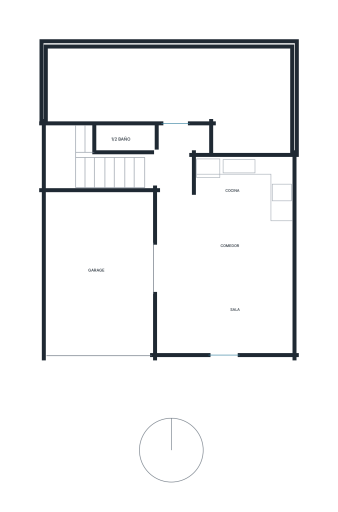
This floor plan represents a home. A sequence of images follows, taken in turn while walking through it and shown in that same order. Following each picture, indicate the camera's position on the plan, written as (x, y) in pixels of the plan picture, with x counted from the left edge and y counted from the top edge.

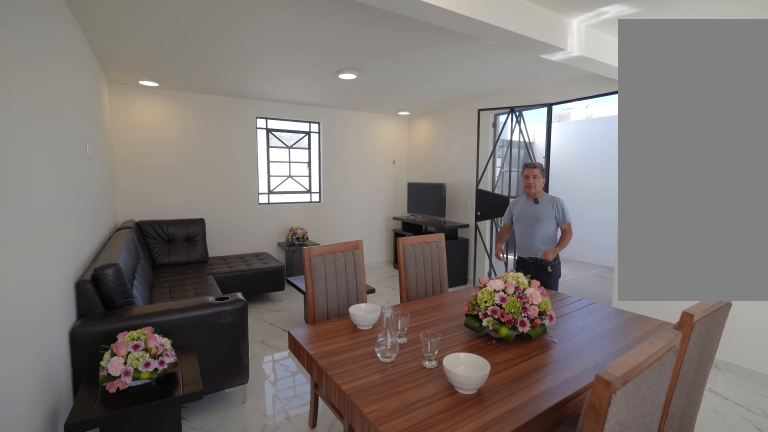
(264, 212)
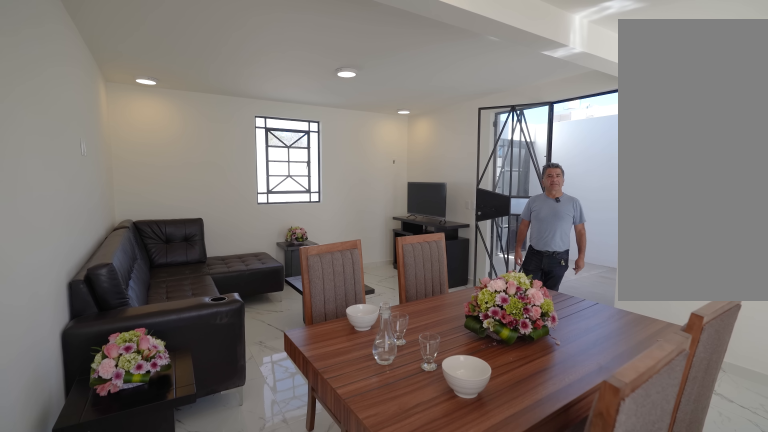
(264, 212)
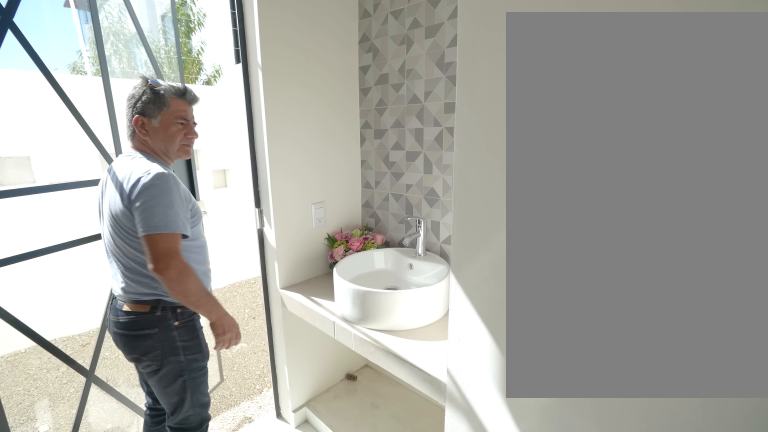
(173, 137)
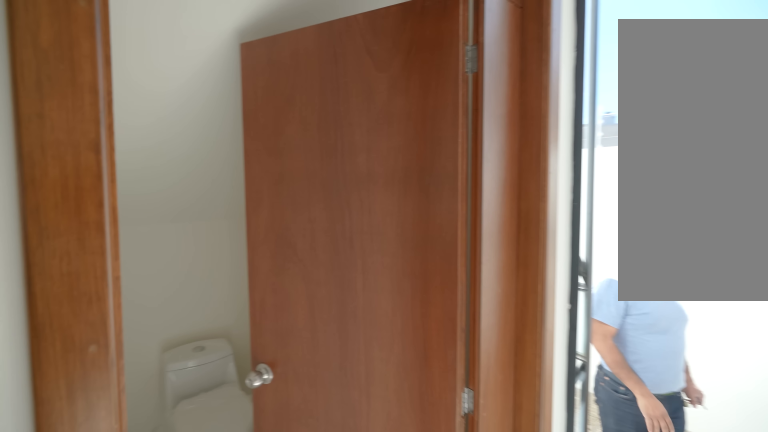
(174, 141)
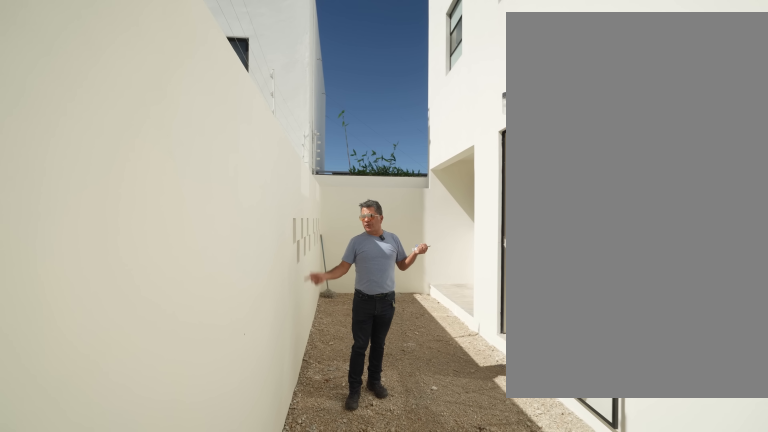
(124, 93)
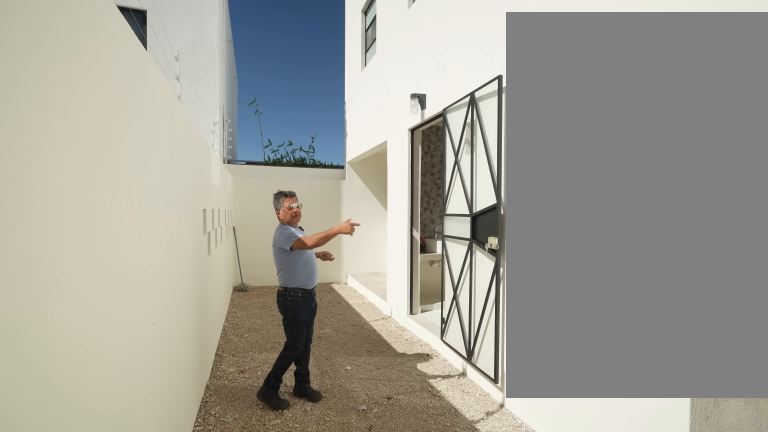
(65, 88)
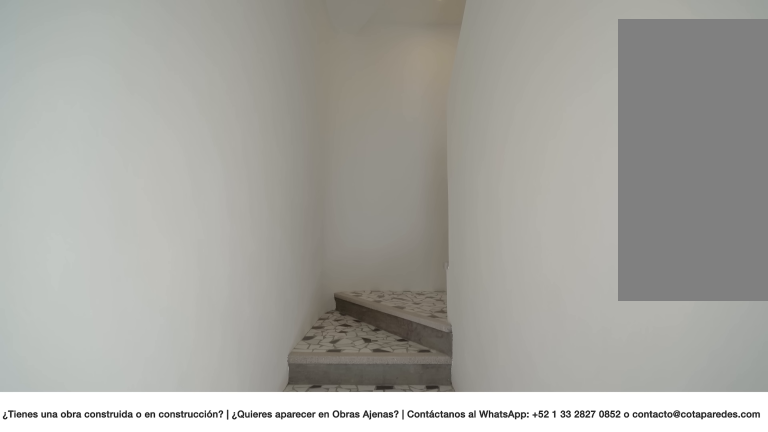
(151, 168)
